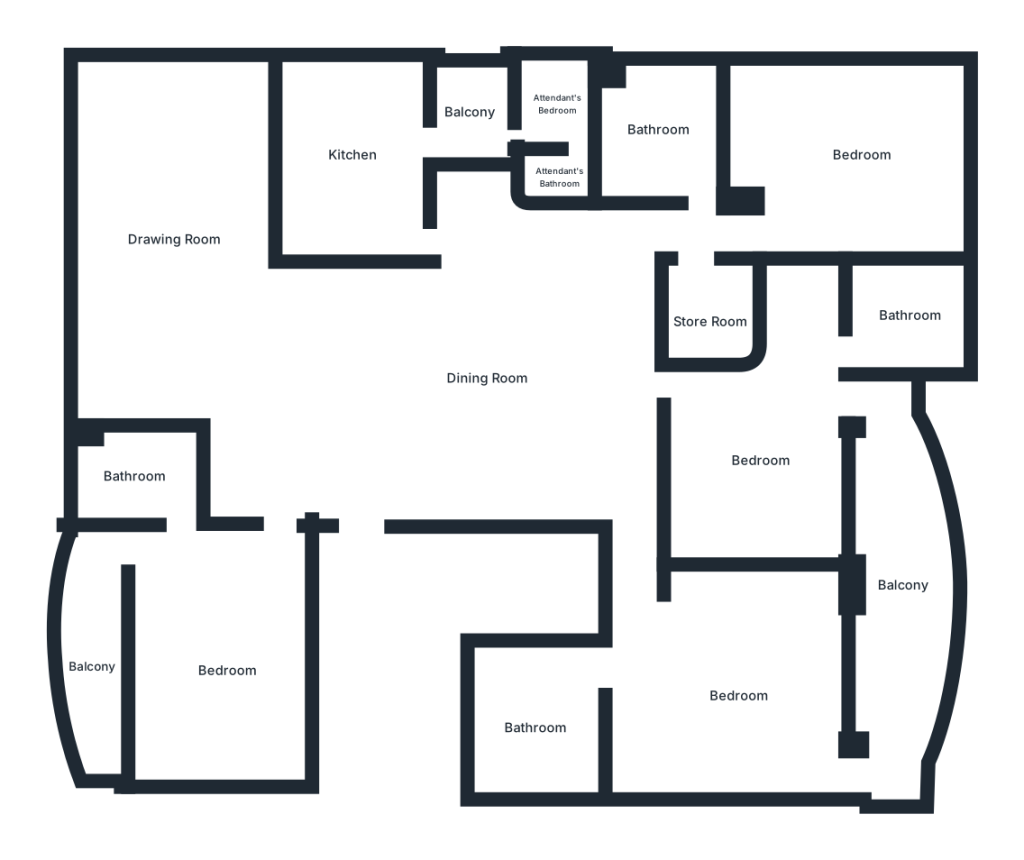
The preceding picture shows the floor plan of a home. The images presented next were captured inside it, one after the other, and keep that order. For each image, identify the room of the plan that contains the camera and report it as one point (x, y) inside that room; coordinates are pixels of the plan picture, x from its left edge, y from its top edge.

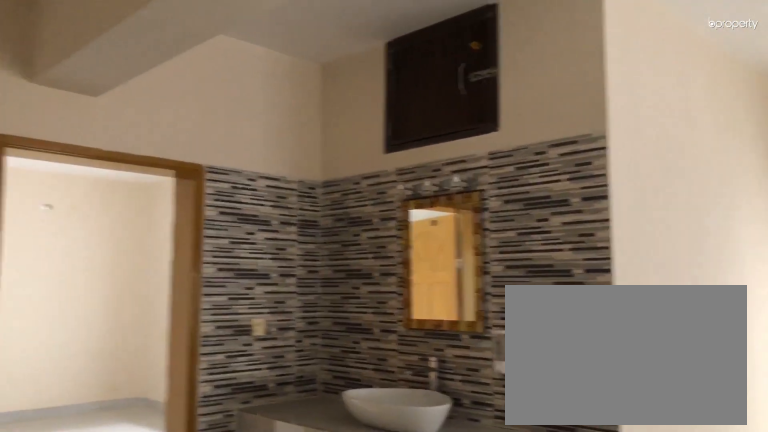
(488, 377)
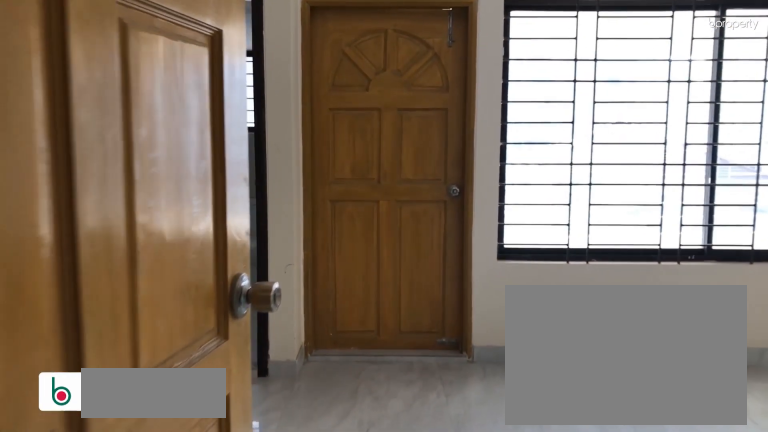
(754, 462)
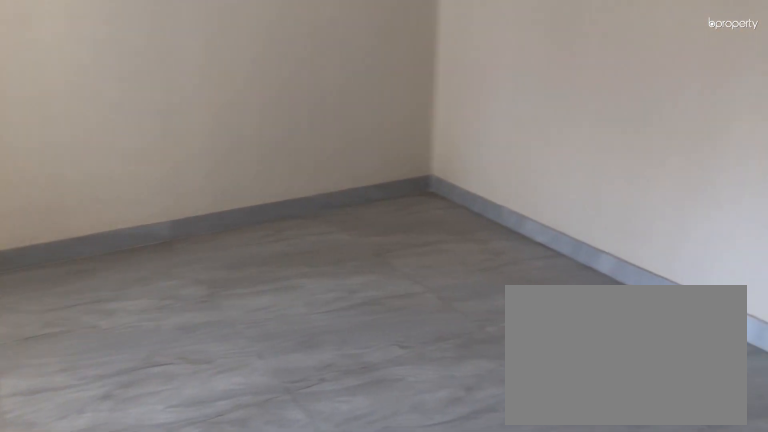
(754, 462)
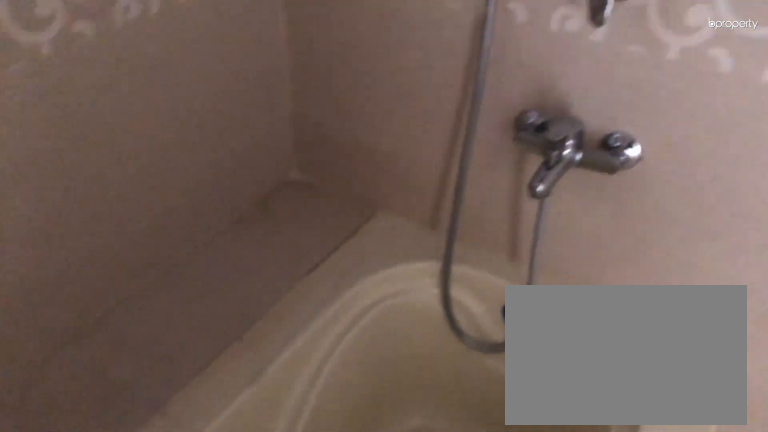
(531, 720)
